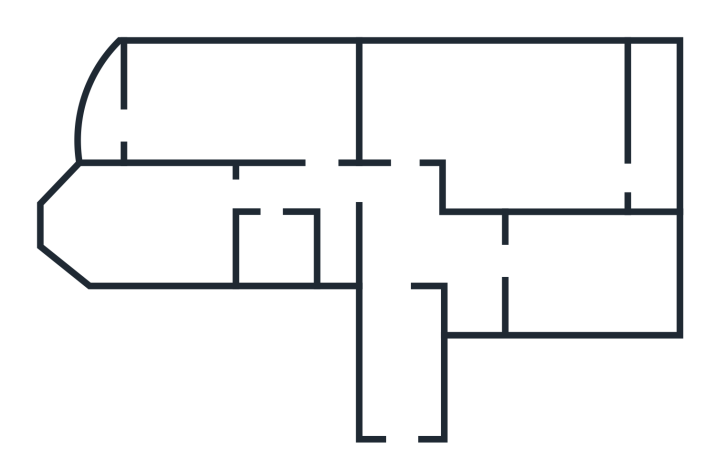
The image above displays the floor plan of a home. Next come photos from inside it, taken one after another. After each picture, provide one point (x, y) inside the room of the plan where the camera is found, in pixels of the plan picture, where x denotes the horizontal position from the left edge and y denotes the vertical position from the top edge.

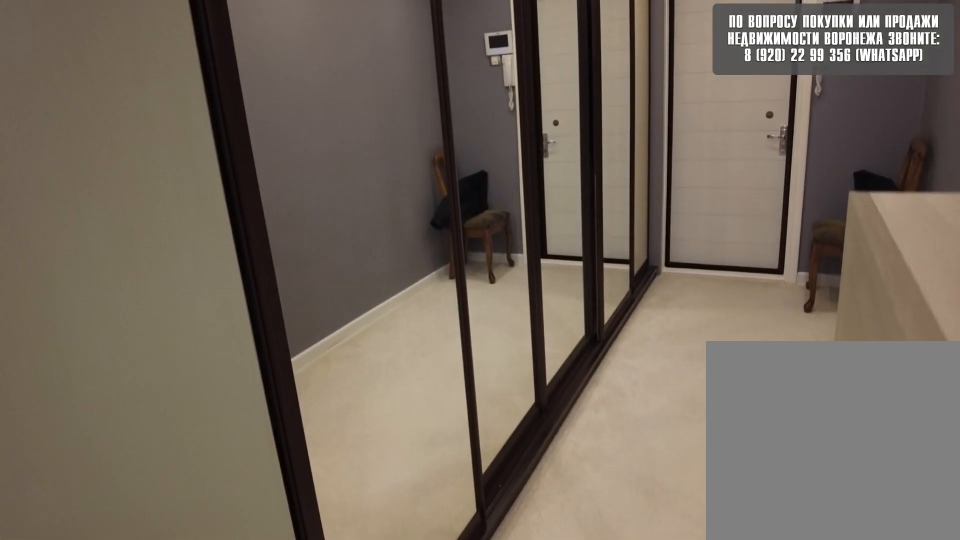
(406, 418)
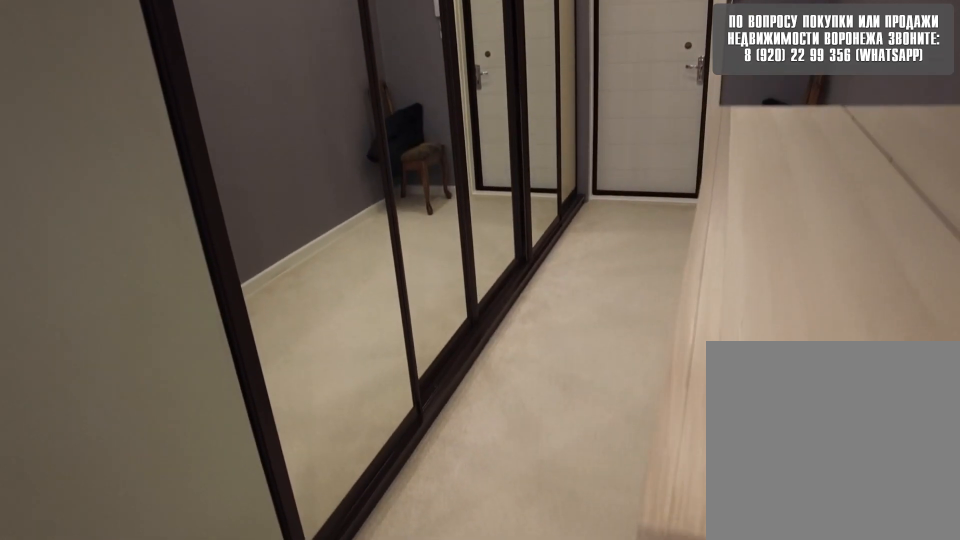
(406, 257)
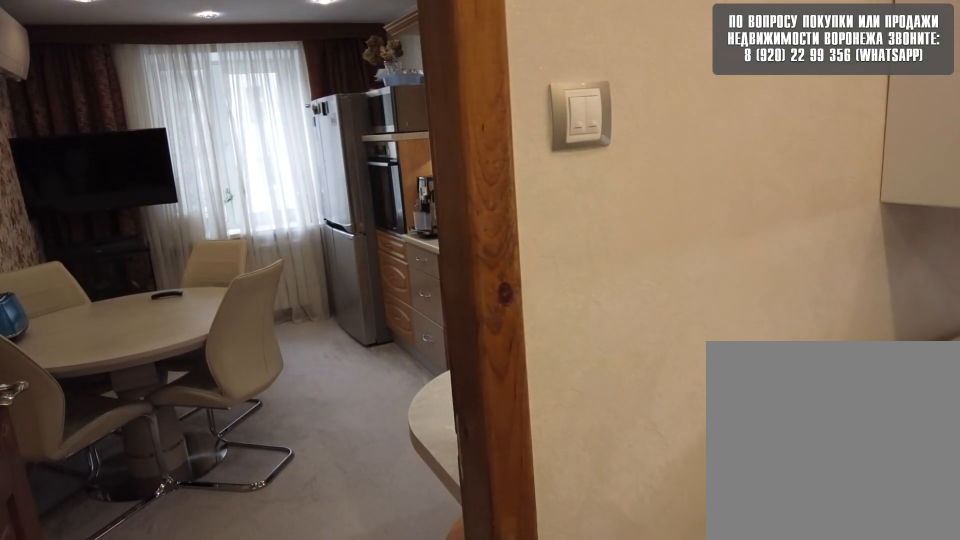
(481, 263)
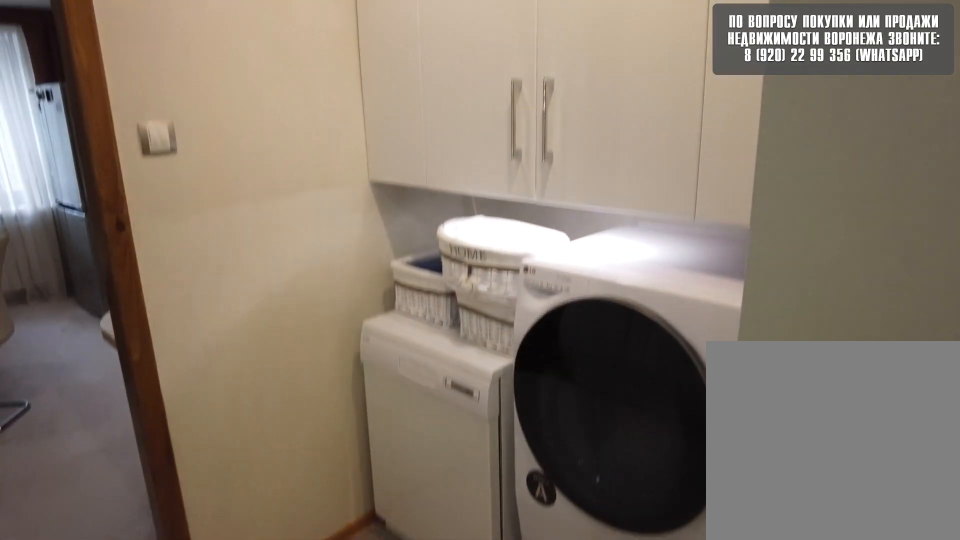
(481, 263)
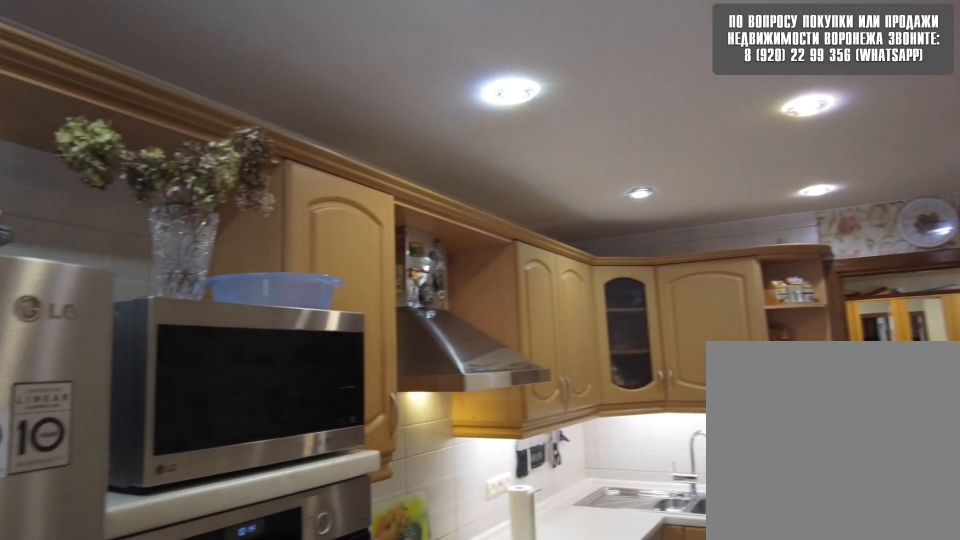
(563, 274)
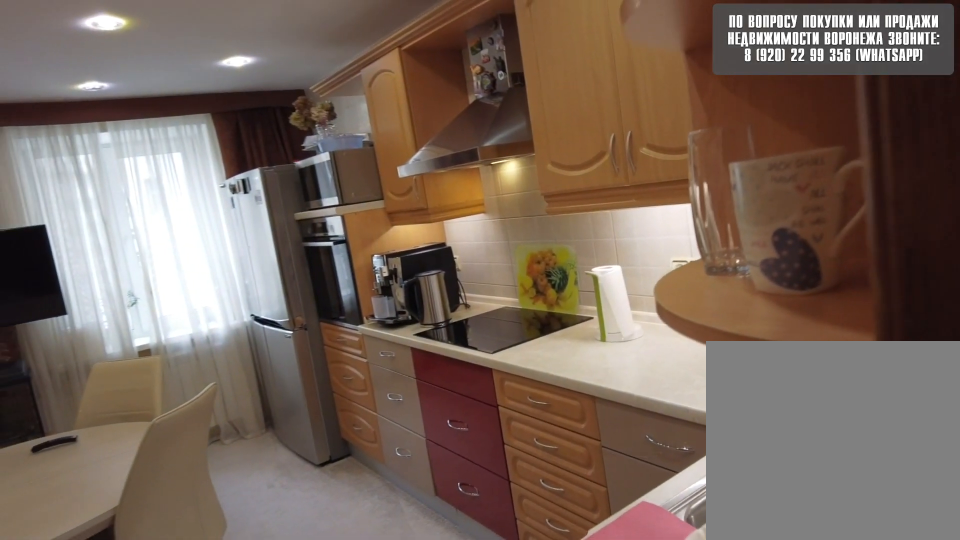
(563, 274)
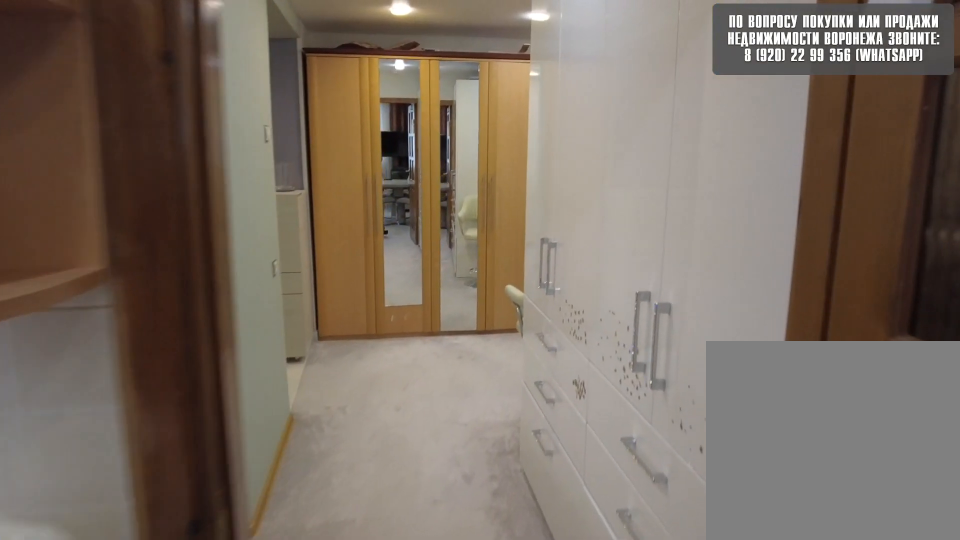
(485, 274)
